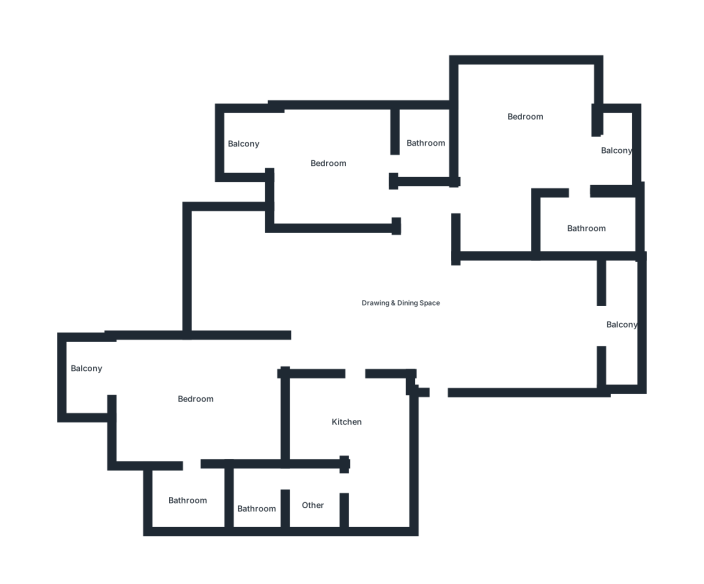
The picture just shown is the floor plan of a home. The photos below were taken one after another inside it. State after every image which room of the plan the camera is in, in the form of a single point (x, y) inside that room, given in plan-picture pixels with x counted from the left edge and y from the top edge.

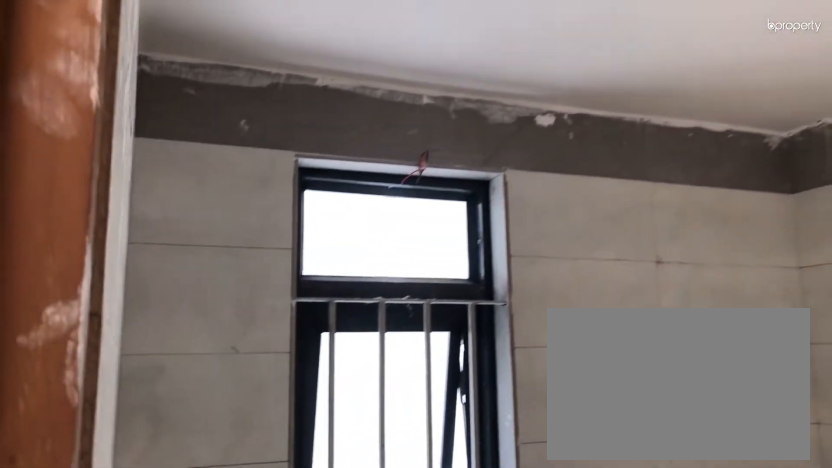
(426, 148)
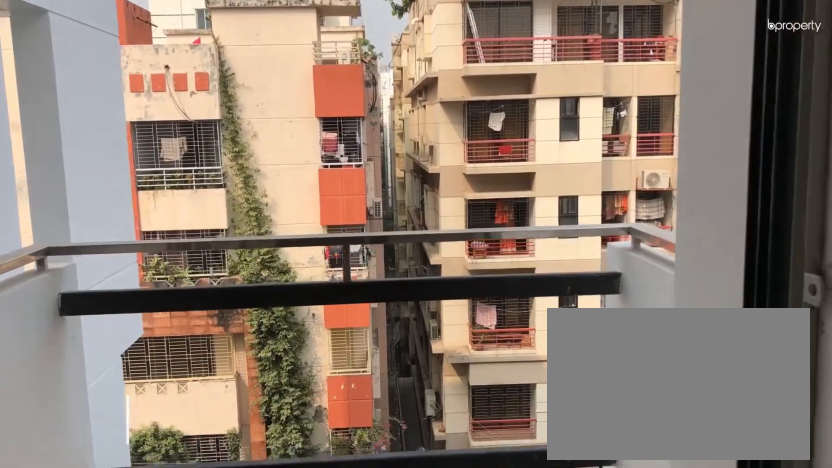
(288, 152)
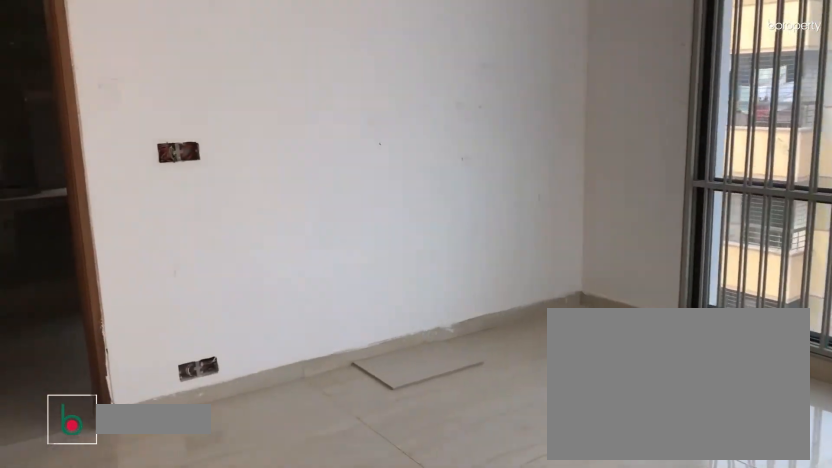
(203, 406)
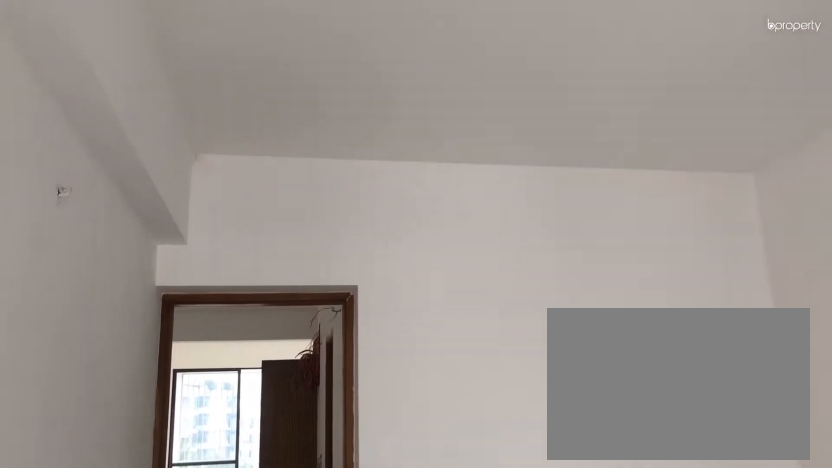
(203, 406)
